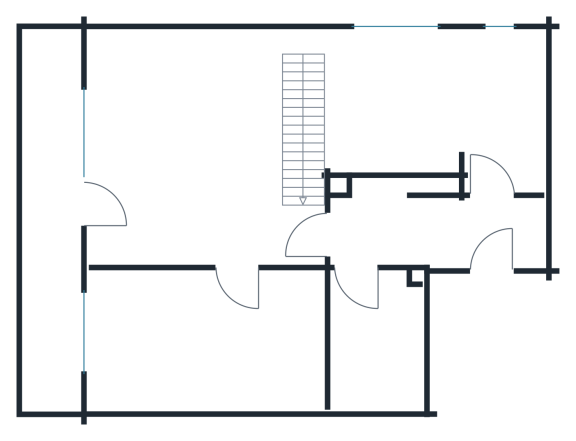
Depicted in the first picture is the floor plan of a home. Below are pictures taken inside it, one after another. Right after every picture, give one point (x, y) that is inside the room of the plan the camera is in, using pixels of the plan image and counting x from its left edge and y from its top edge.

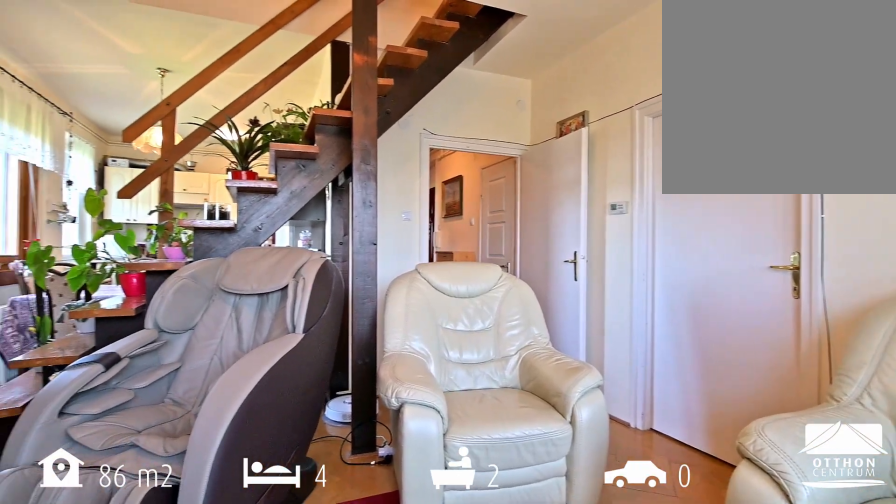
(206, 155)
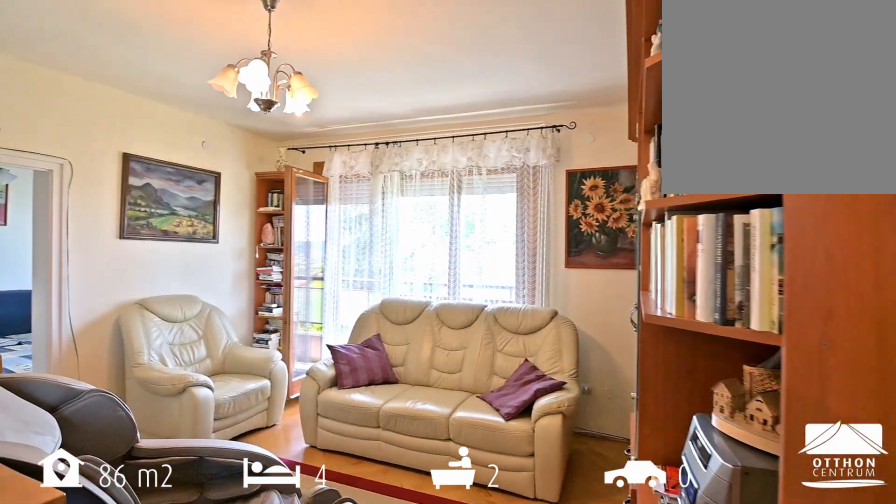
(206, 155)
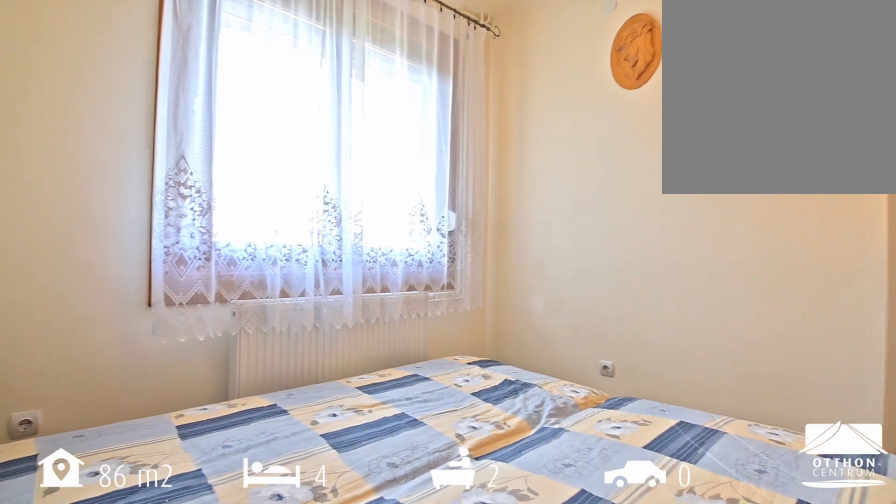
(211, 339)
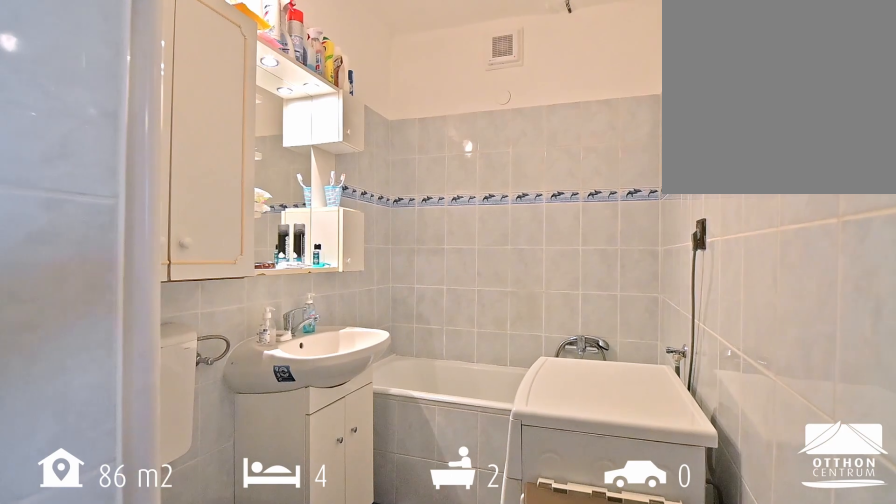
(374, 343)
